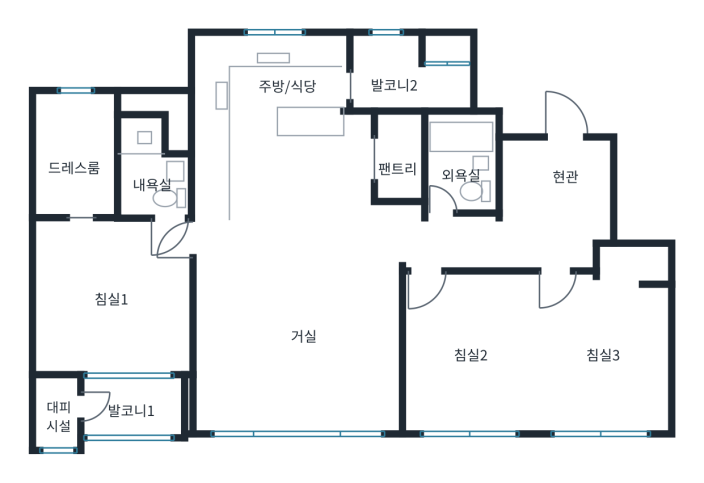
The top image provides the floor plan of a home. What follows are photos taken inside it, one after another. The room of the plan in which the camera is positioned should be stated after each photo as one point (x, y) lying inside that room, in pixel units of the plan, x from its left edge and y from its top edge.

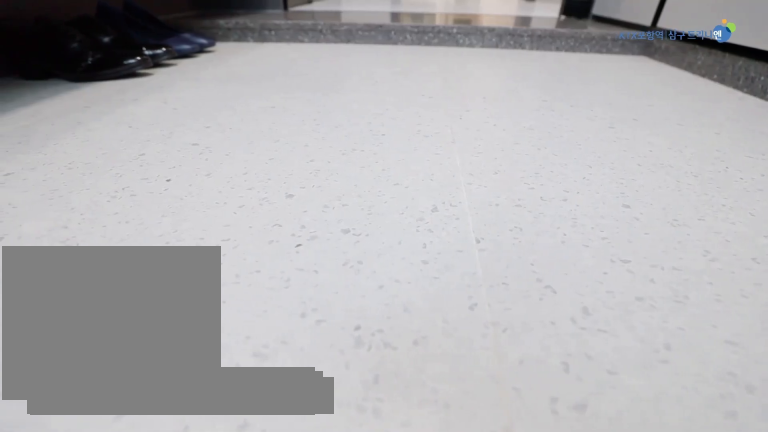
(556, 185)
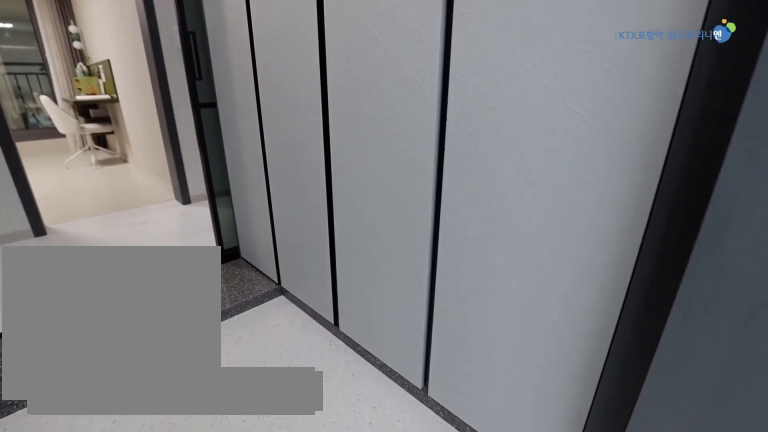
(554, 182)
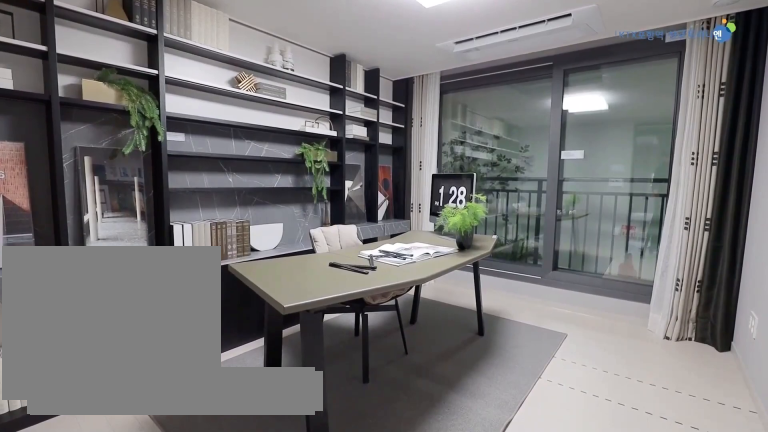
(472, 350)
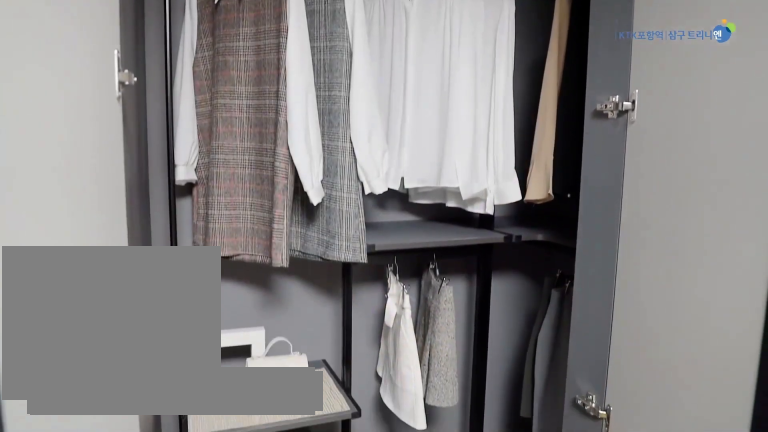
(604, 343)
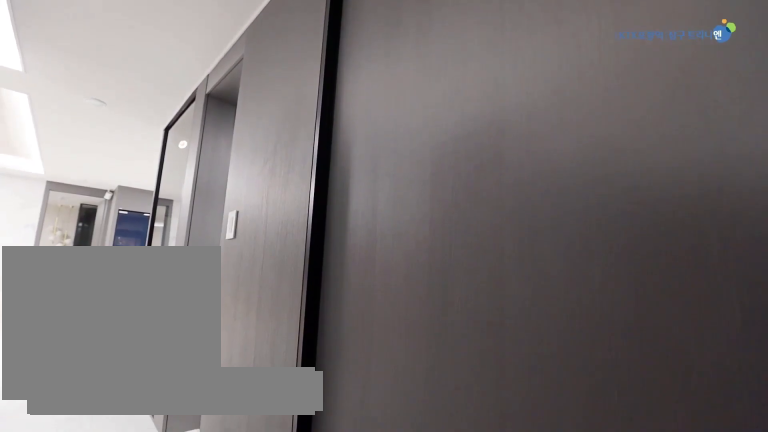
(493, 241)
